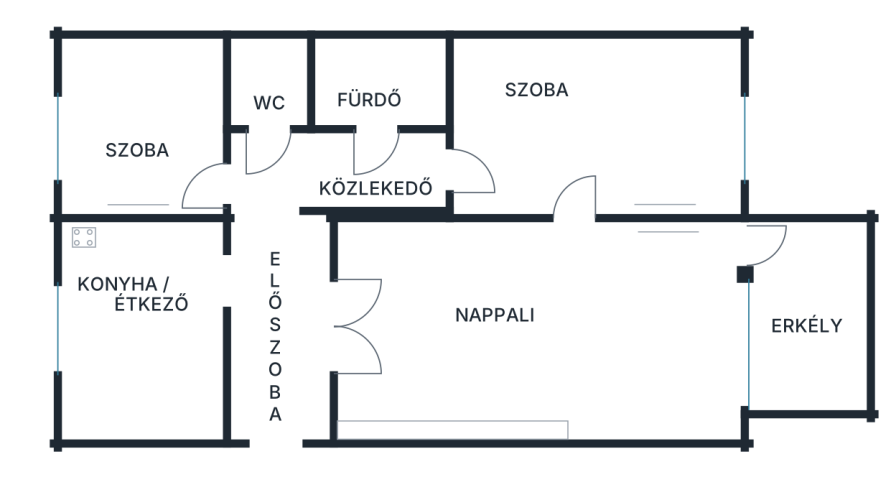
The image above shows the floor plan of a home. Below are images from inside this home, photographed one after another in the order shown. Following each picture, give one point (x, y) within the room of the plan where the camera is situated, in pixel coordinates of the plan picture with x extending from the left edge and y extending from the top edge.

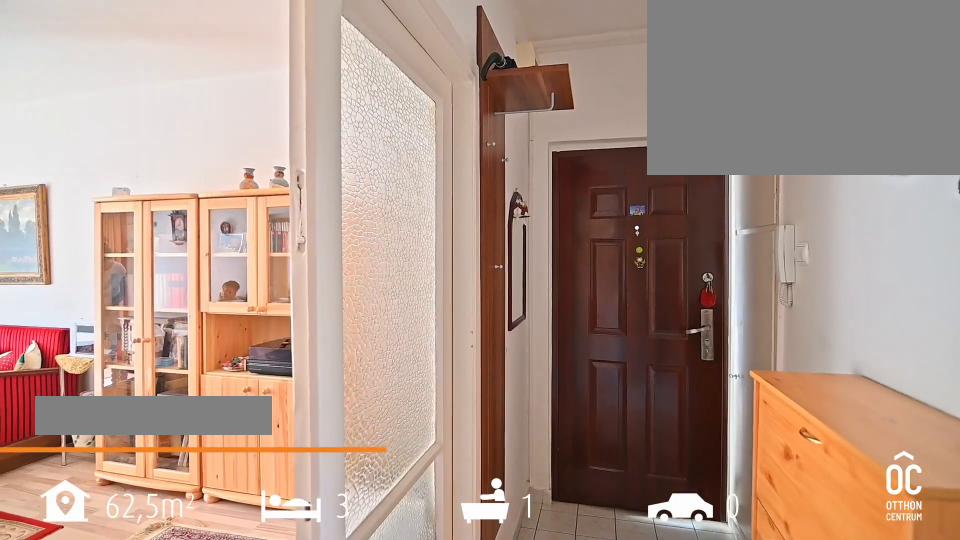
(277, 316)
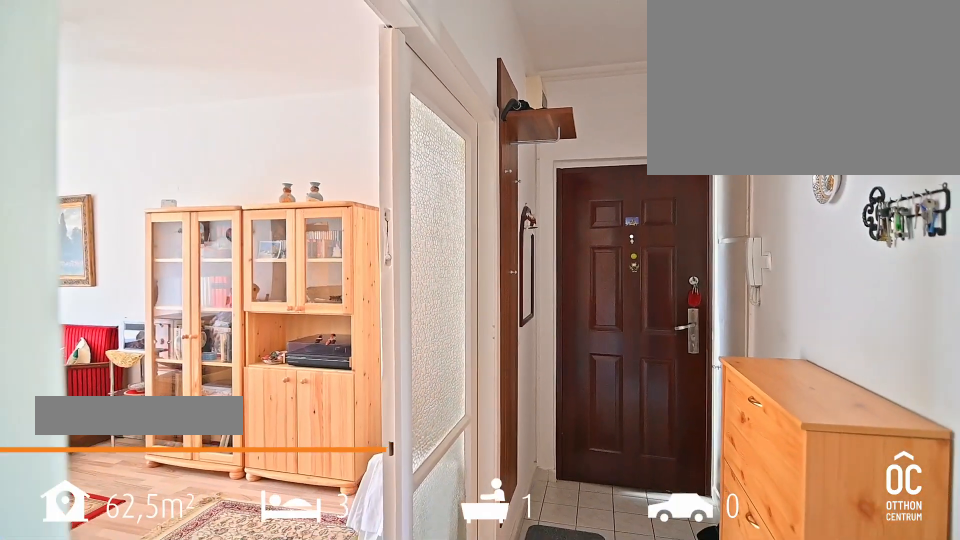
(277, 316)
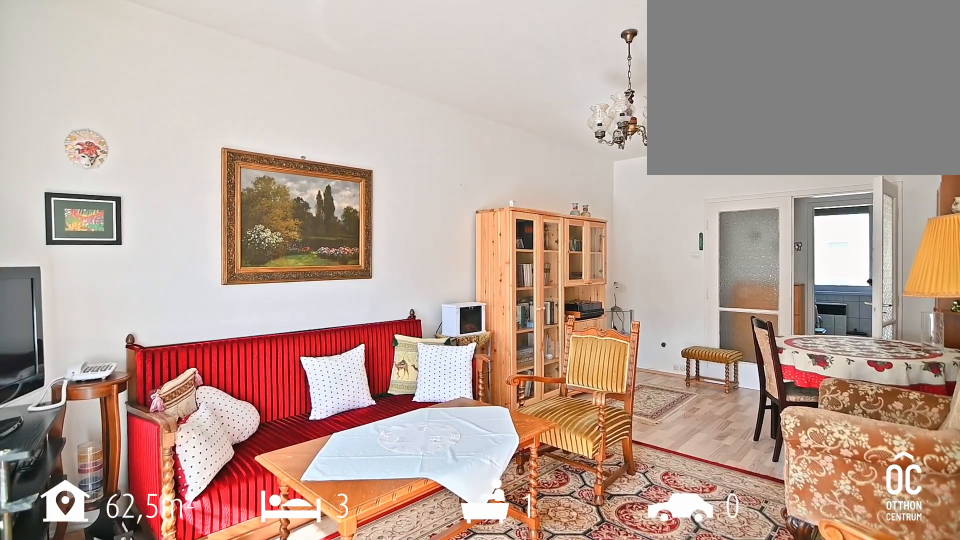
(532, 335)
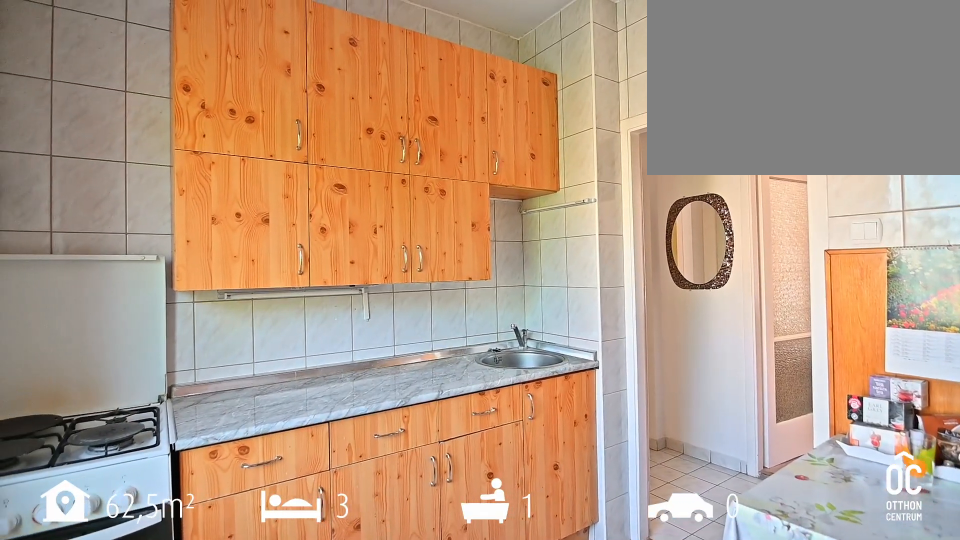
(139, 329)
